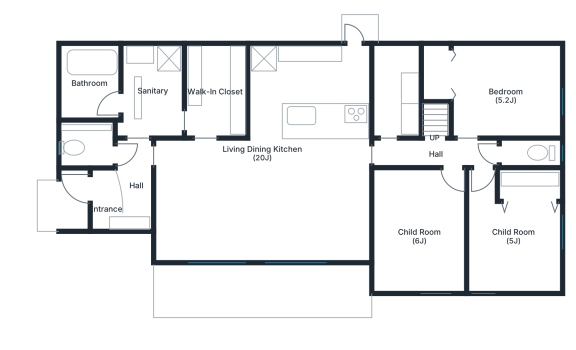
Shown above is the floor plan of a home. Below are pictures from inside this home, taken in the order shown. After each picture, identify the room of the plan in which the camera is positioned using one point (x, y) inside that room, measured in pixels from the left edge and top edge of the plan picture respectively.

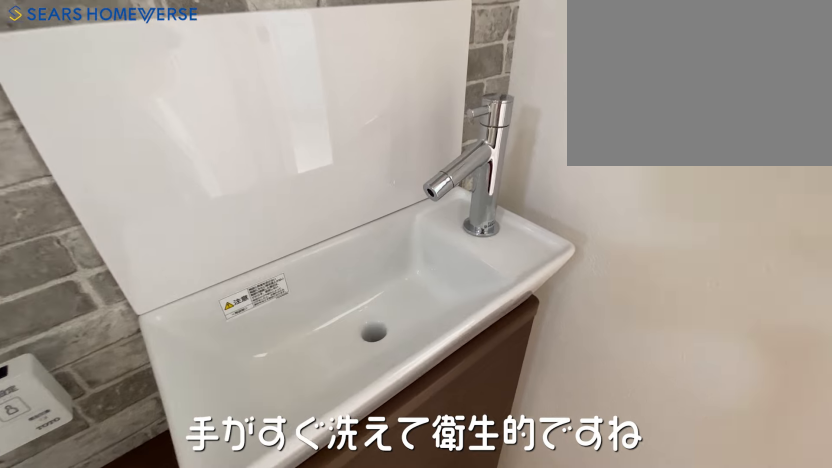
(92, 148)
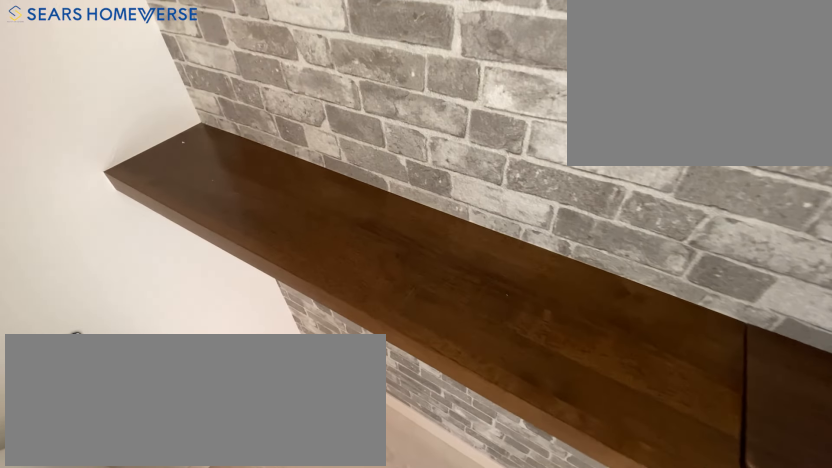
(92, 148)
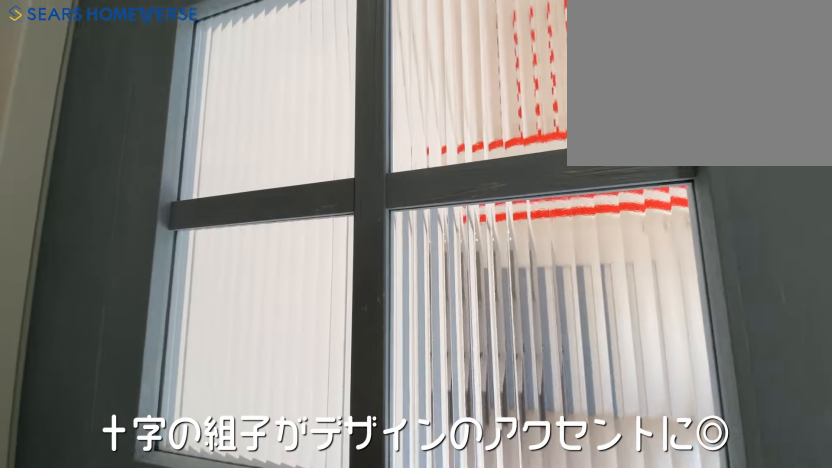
(264, 199)
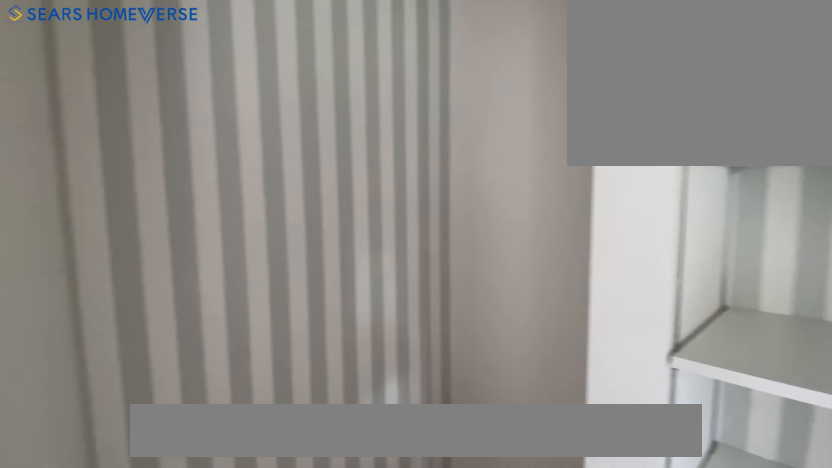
(395, 89)
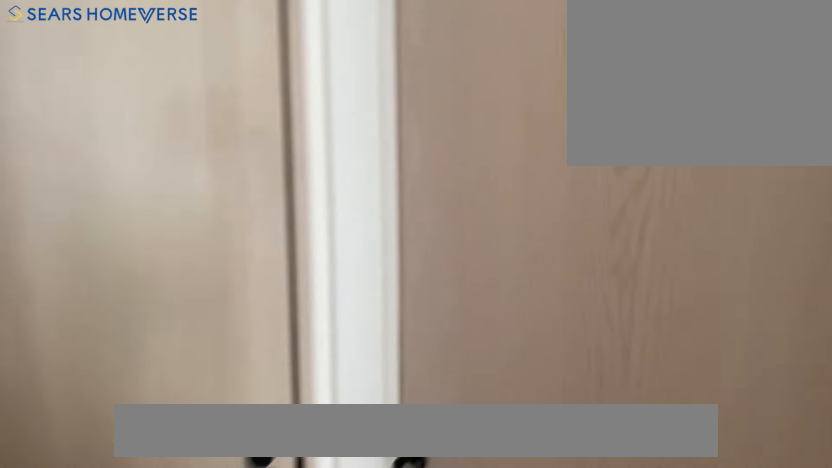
(521, 231)
